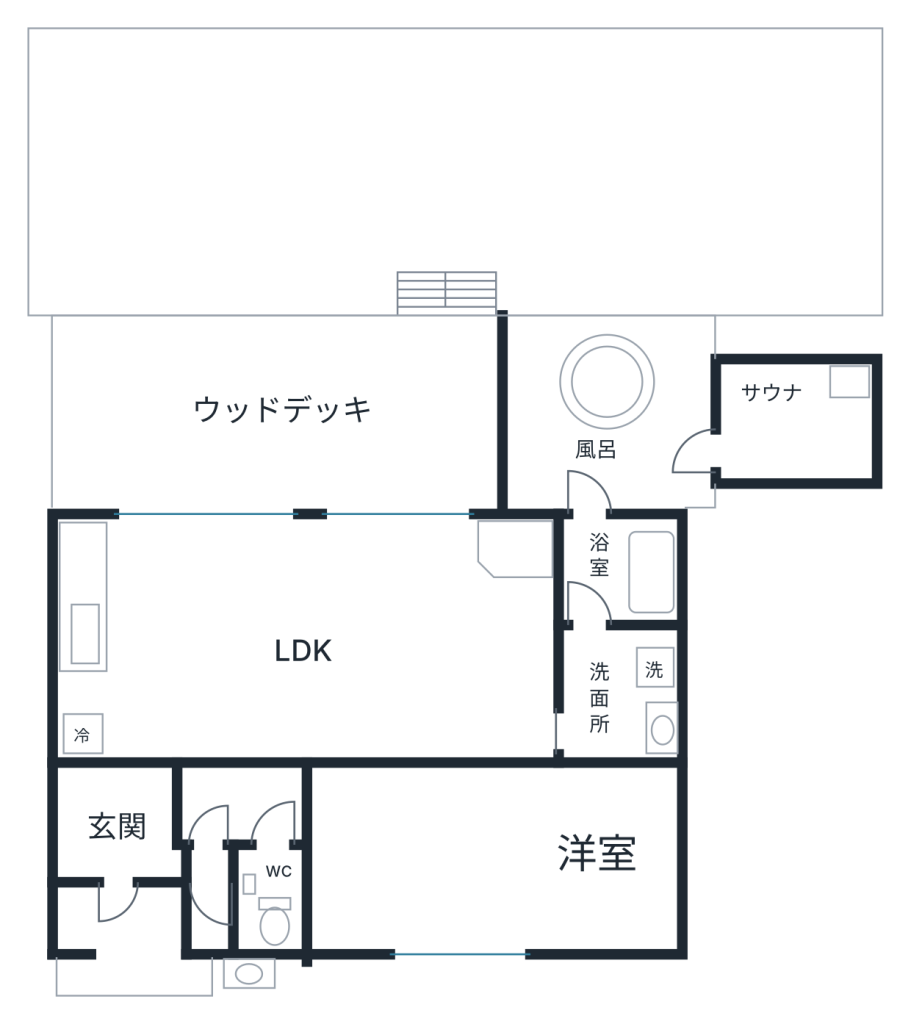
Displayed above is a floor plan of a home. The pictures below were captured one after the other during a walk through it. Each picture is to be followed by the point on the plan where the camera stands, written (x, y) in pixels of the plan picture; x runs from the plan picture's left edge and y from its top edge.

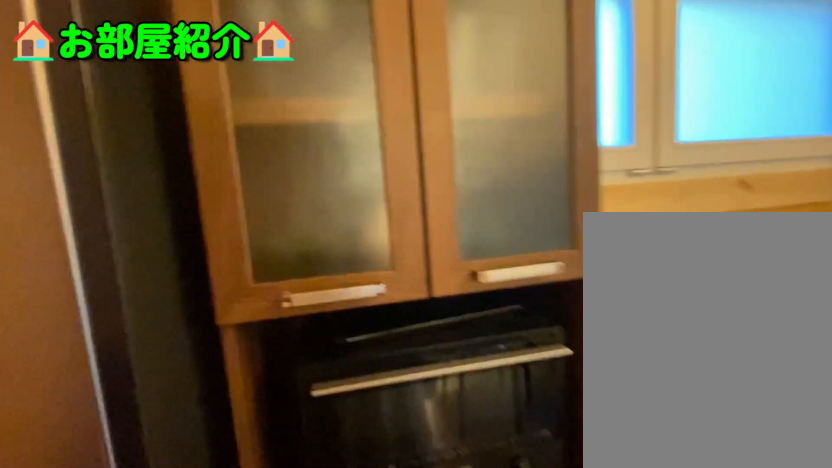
(118, 556)
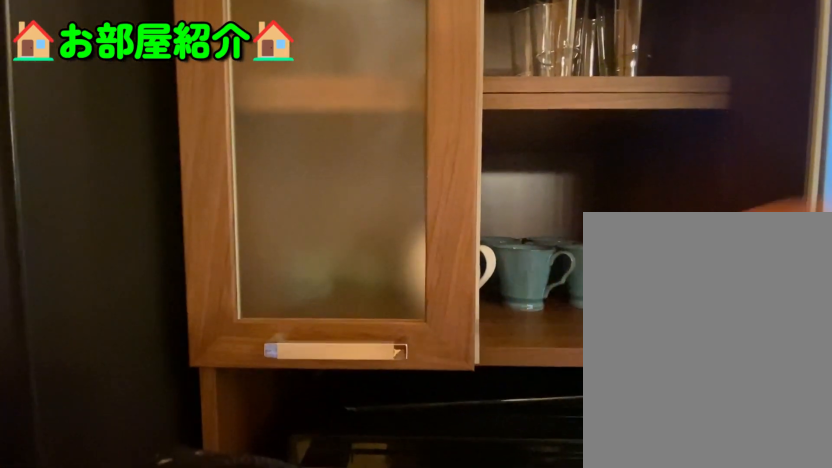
(118, 556)
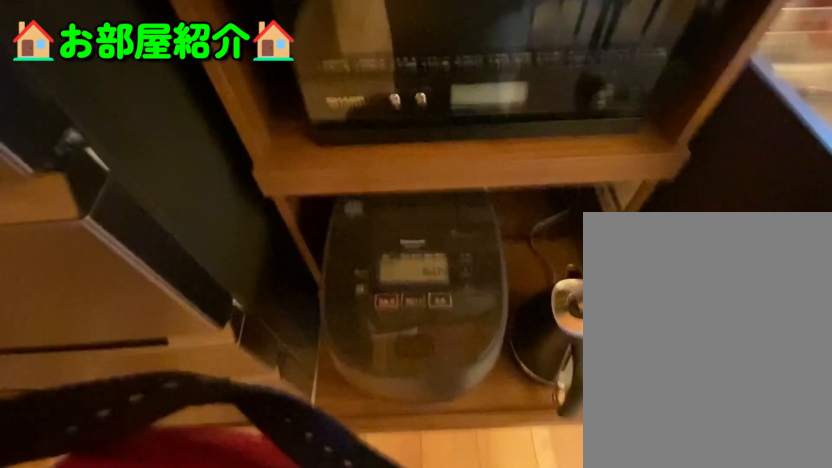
(118, 553)
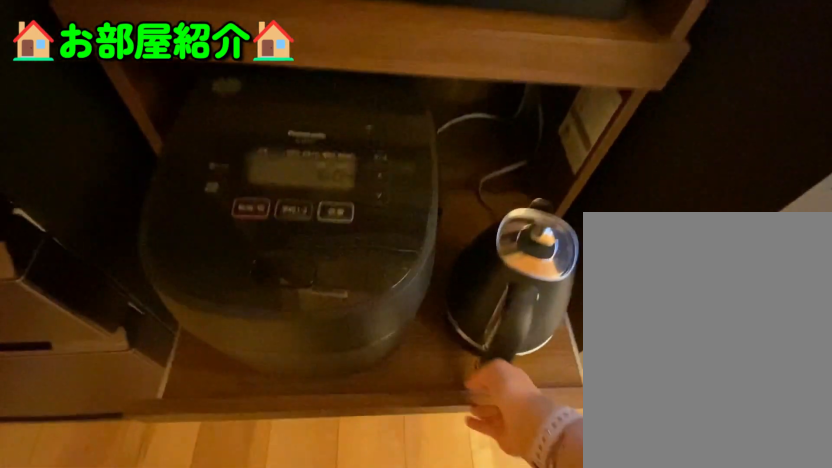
(118, 553)
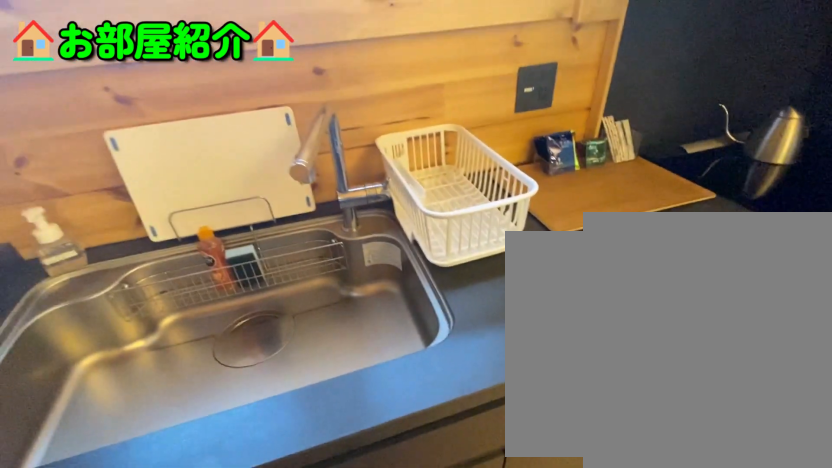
(118, 556)
